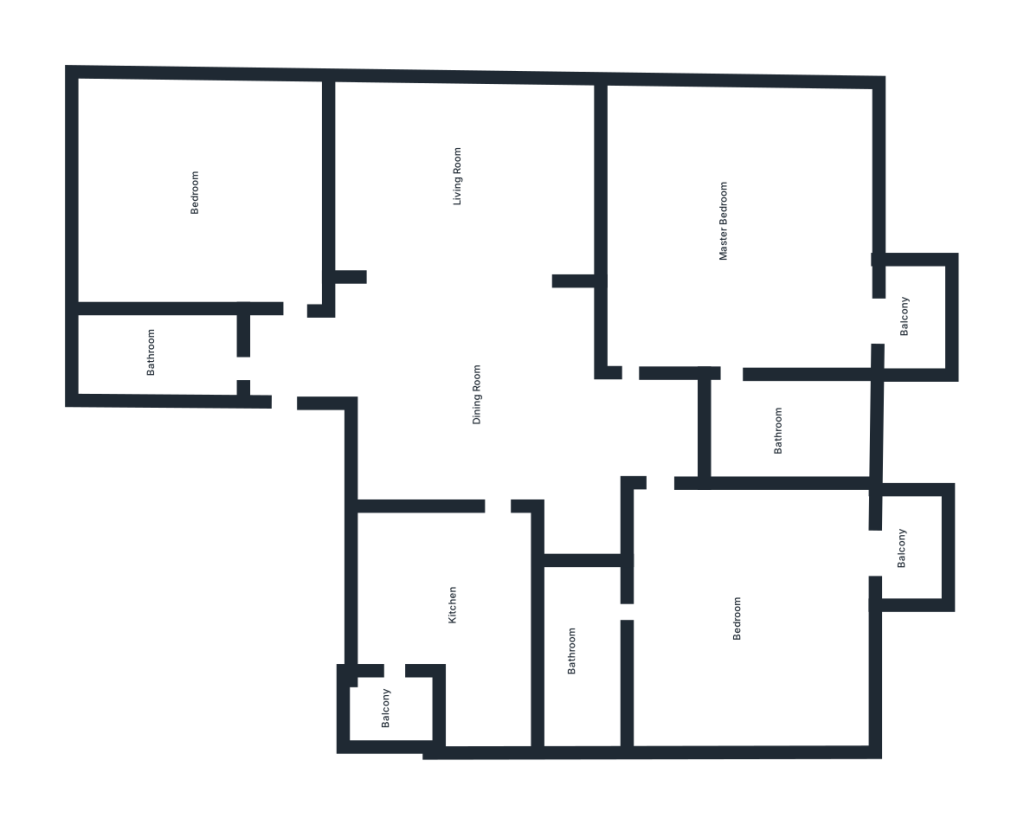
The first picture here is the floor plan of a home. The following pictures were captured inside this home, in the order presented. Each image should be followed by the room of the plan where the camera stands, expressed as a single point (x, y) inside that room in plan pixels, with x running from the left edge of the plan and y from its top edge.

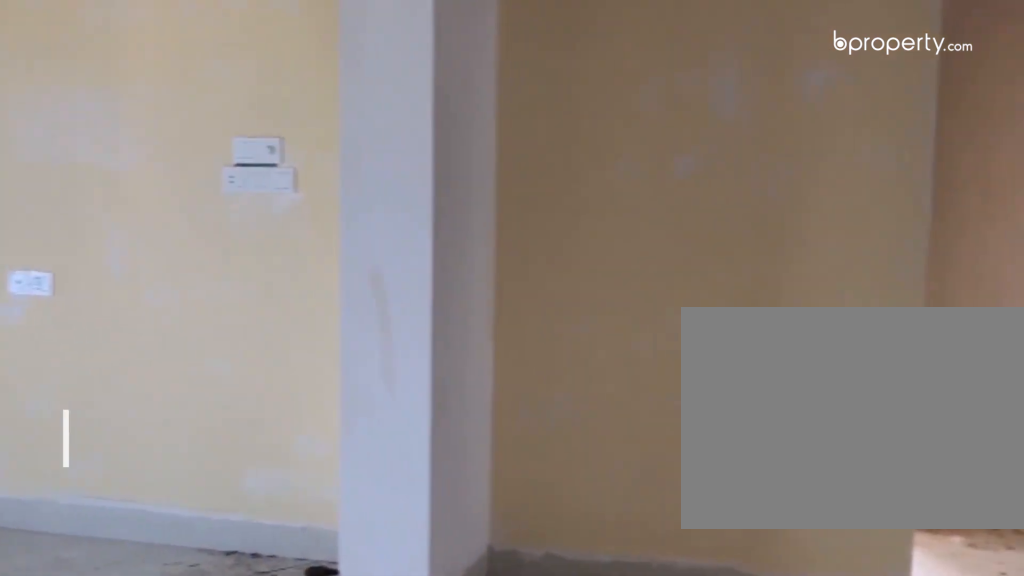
(450, 354)
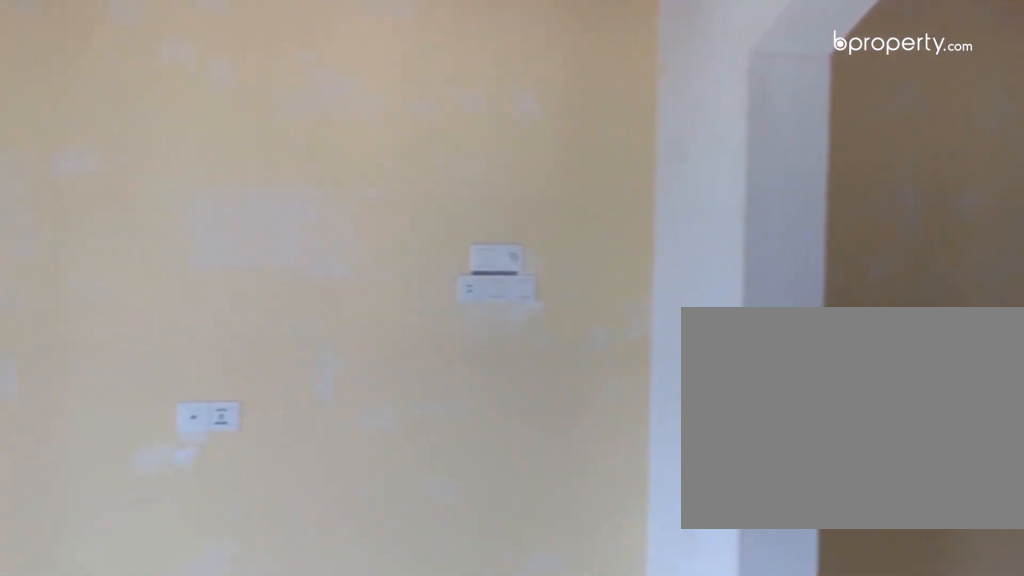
(449, 354)
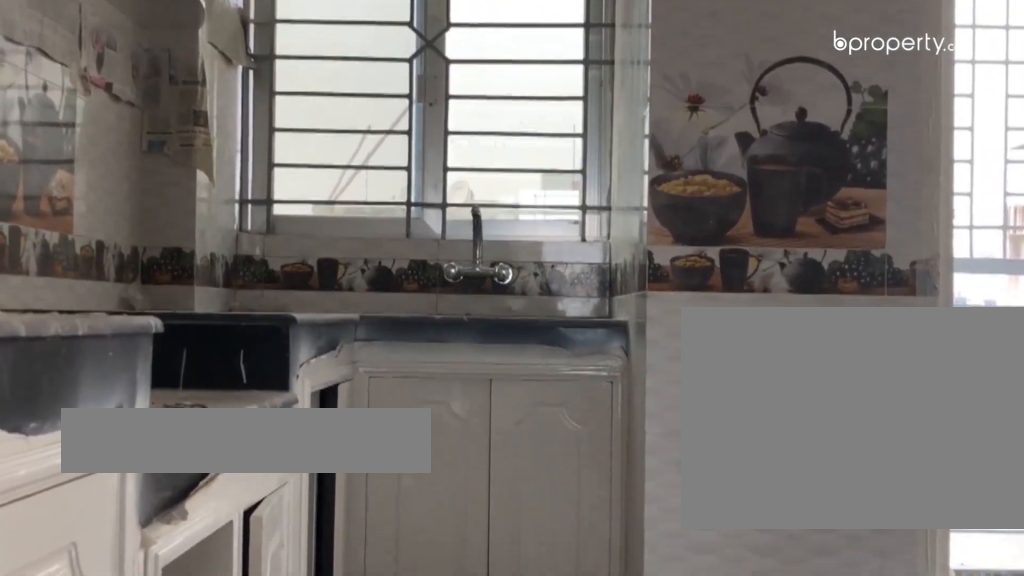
(452, 593)
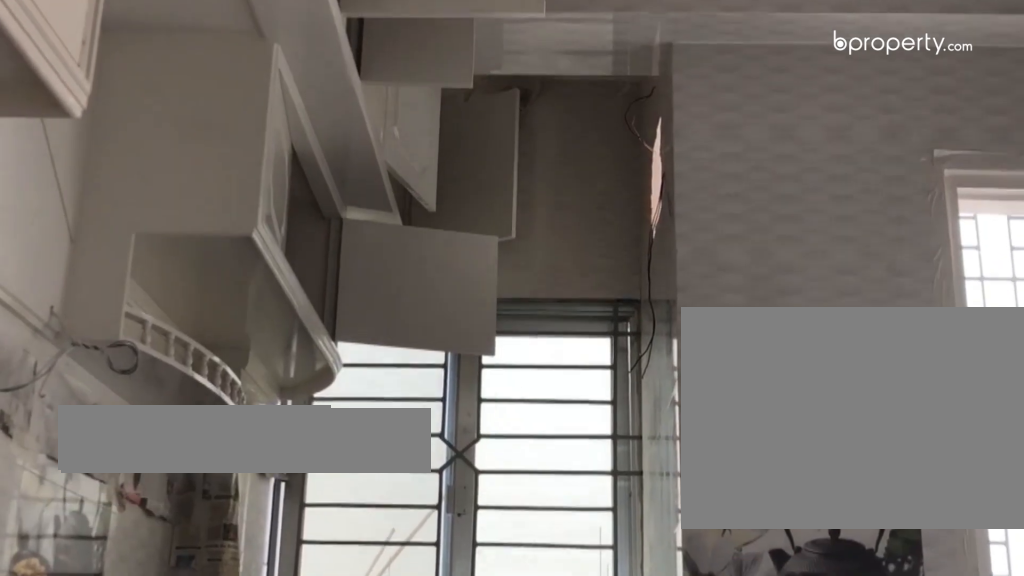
(452, 593)
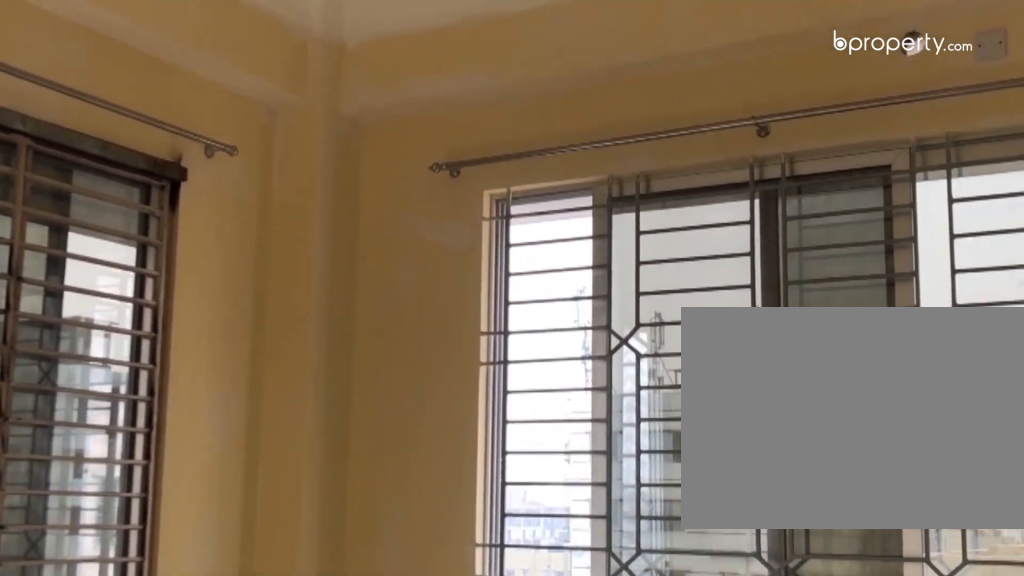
(723, 584)
